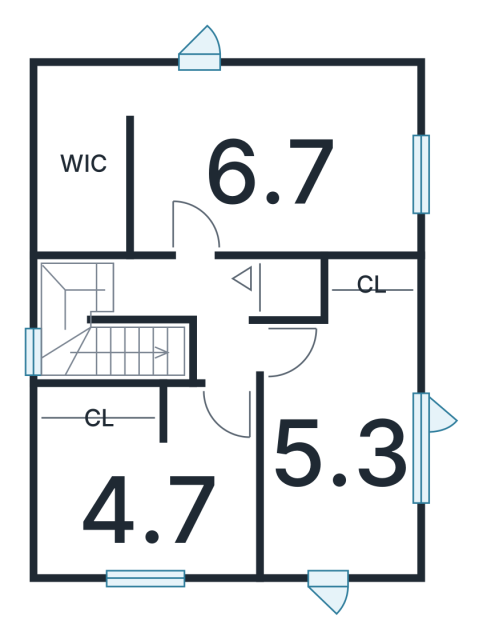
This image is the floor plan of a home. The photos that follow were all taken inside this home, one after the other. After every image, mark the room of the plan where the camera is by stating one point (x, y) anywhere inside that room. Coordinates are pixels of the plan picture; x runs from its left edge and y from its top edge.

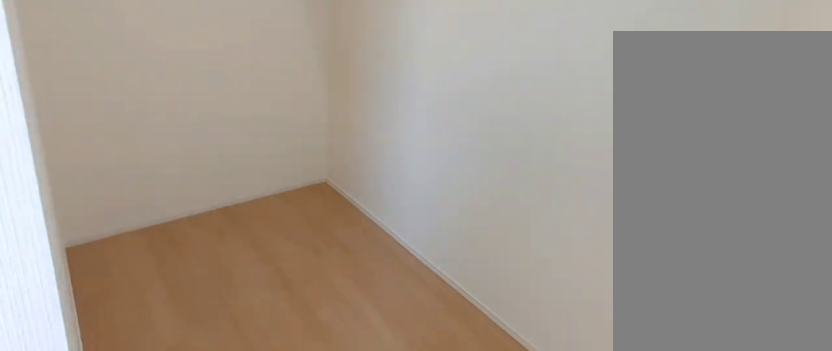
(86, 175)
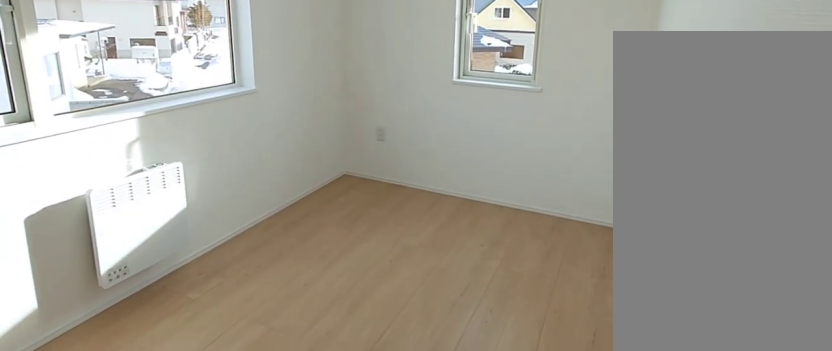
(342, 452)
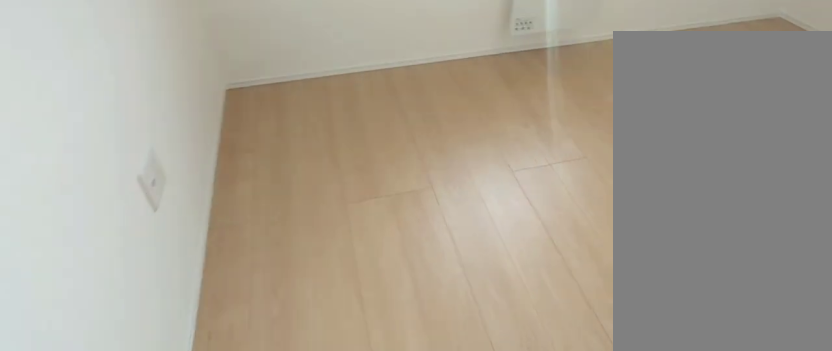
(149, 522)
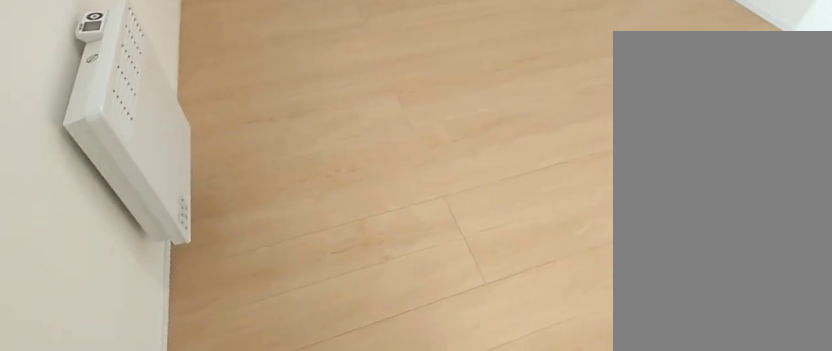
(149, 522)
